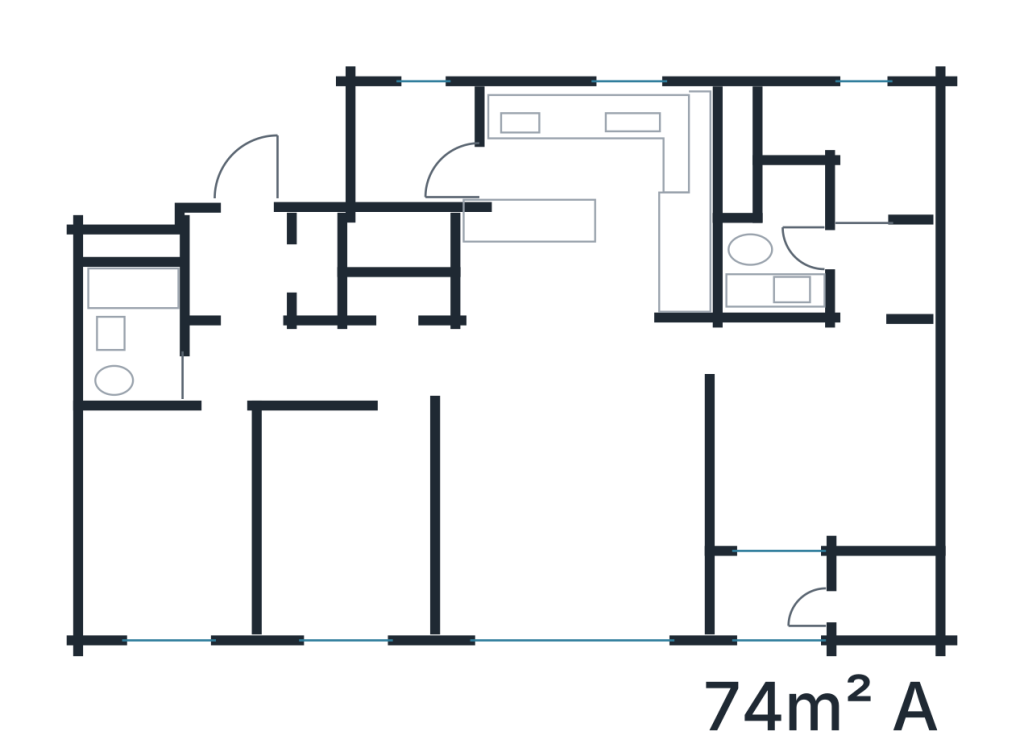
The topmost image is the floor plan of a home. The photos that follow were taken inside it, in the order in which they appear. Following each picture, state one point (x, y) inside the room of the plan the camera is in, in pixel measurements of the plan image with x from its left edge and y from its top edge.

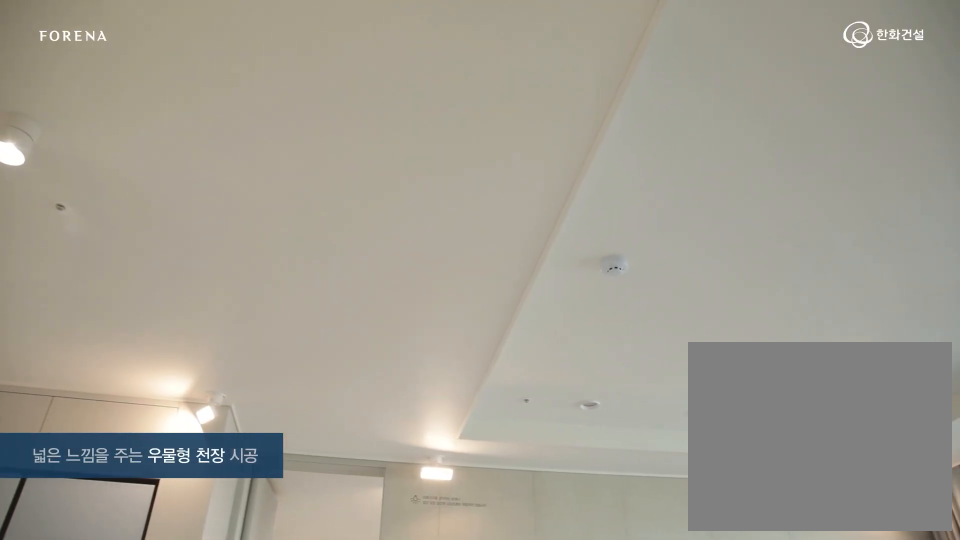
(580, 494)
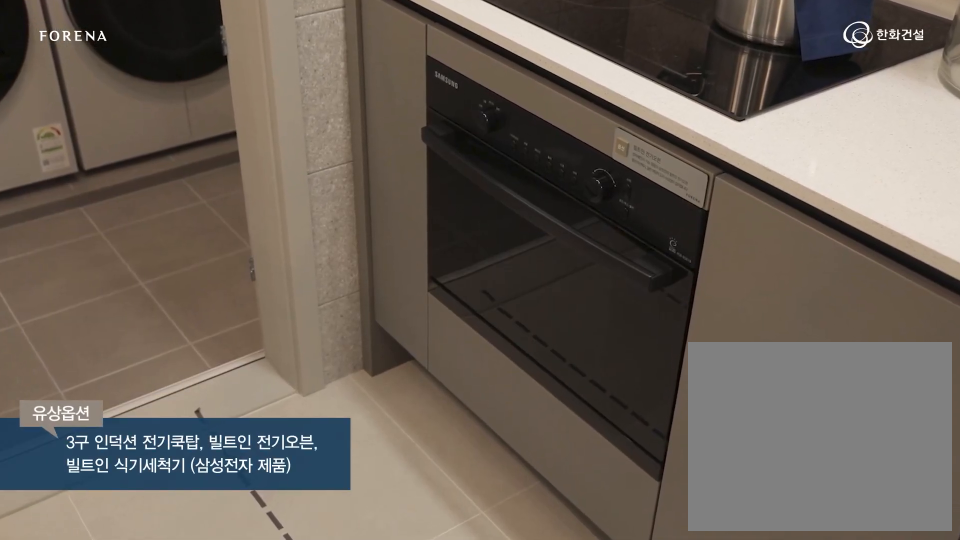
(562, 287)
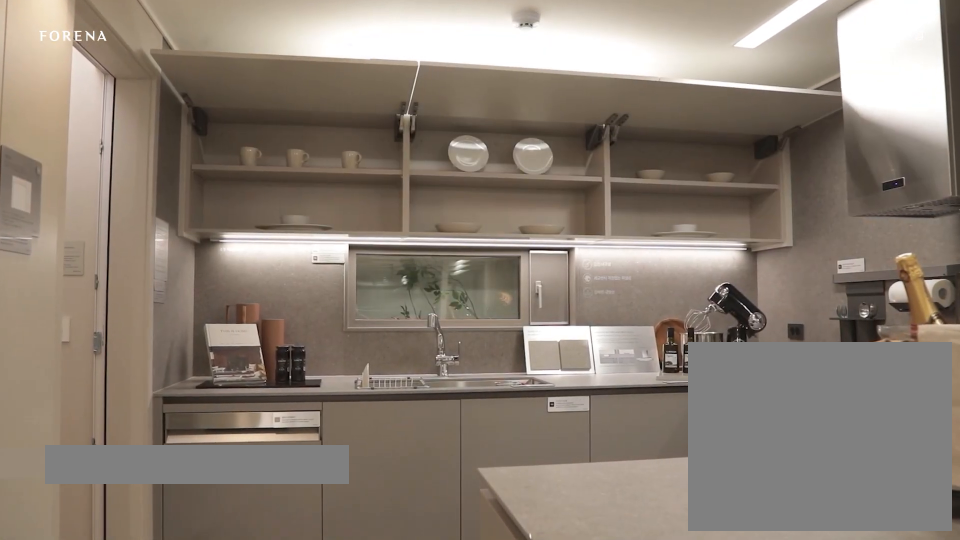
(562, 287)
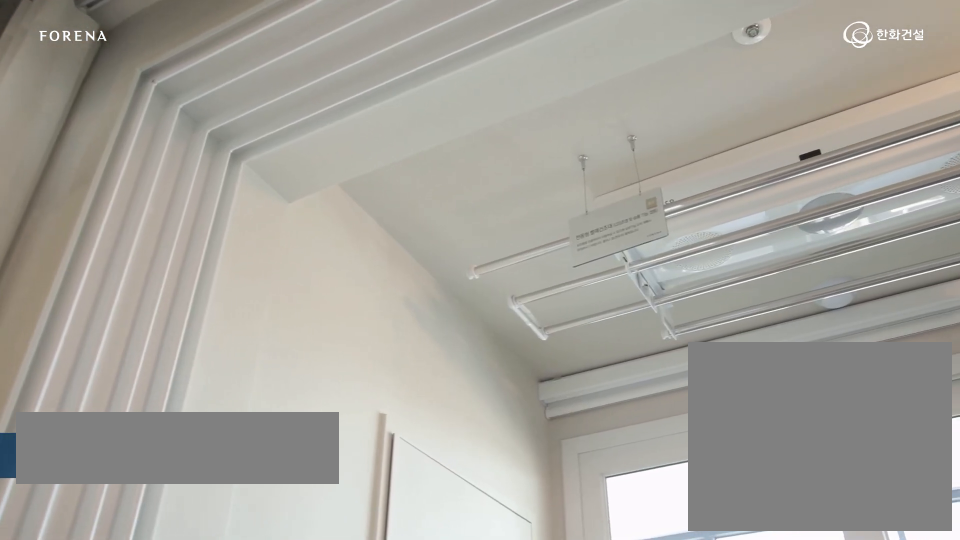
(827, 421)
